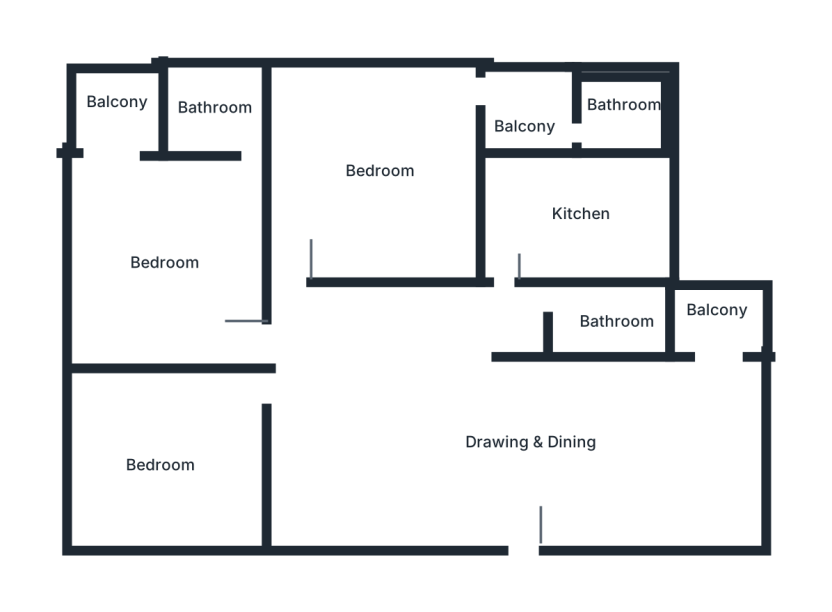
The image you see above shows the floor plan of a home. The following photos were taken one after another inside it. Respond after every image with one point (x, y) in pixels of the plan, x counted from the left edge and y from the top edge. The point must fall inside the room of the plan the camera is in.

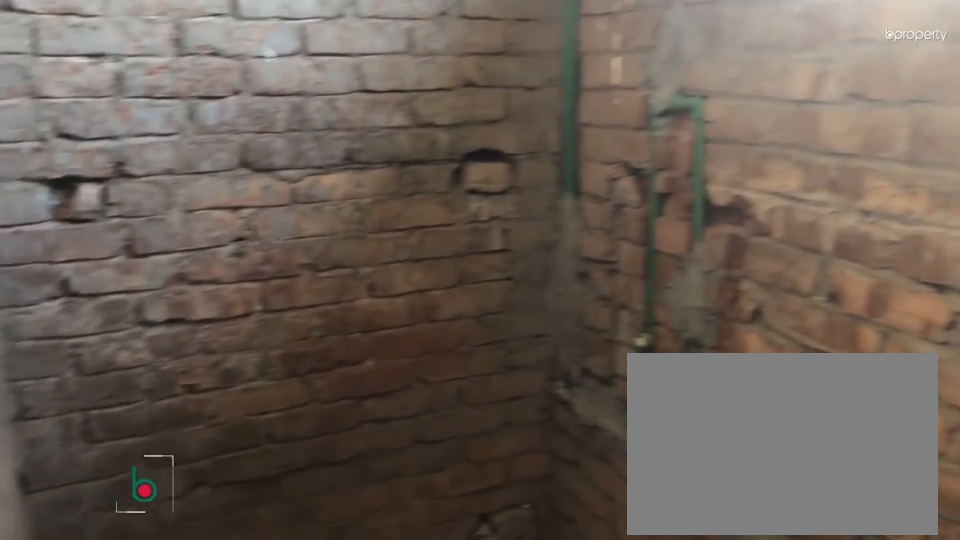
(209, 109)
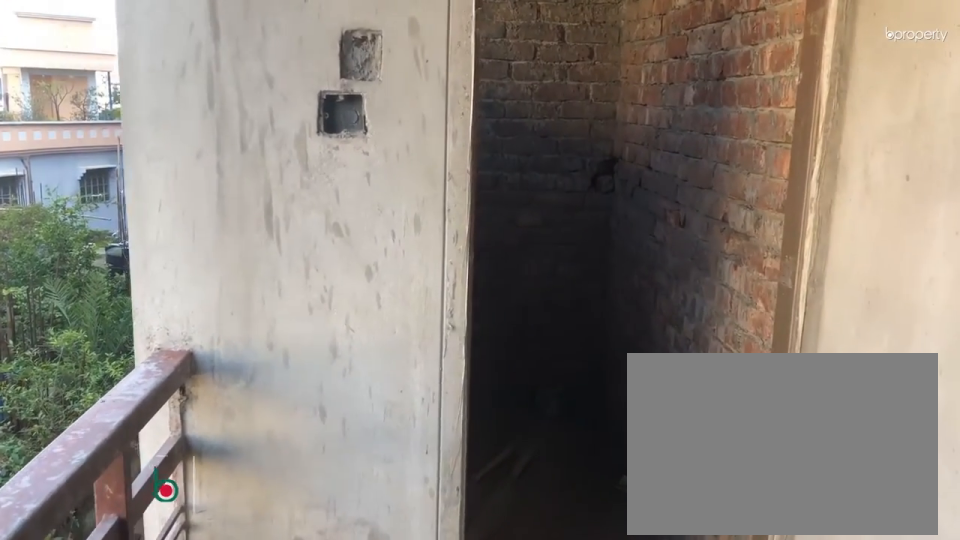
(526, 107)
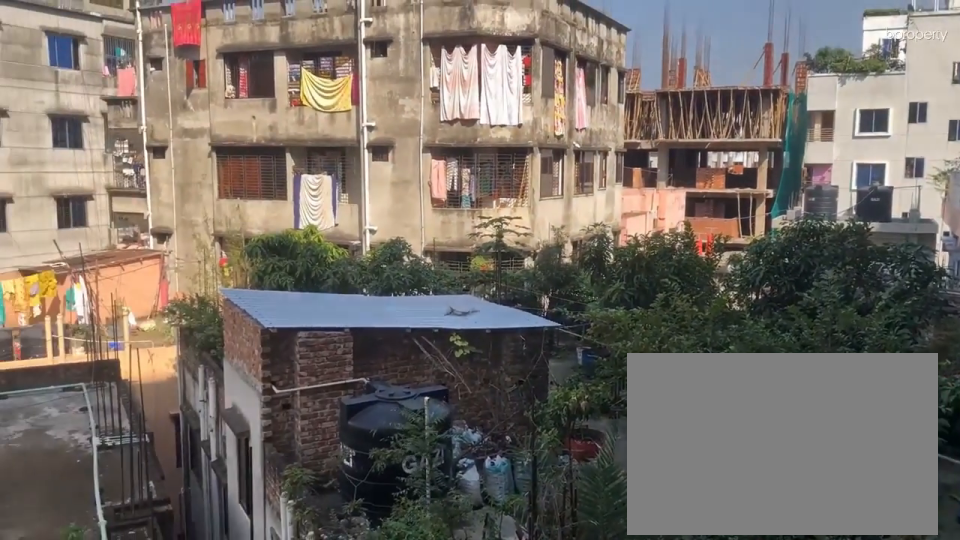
(526, 107)
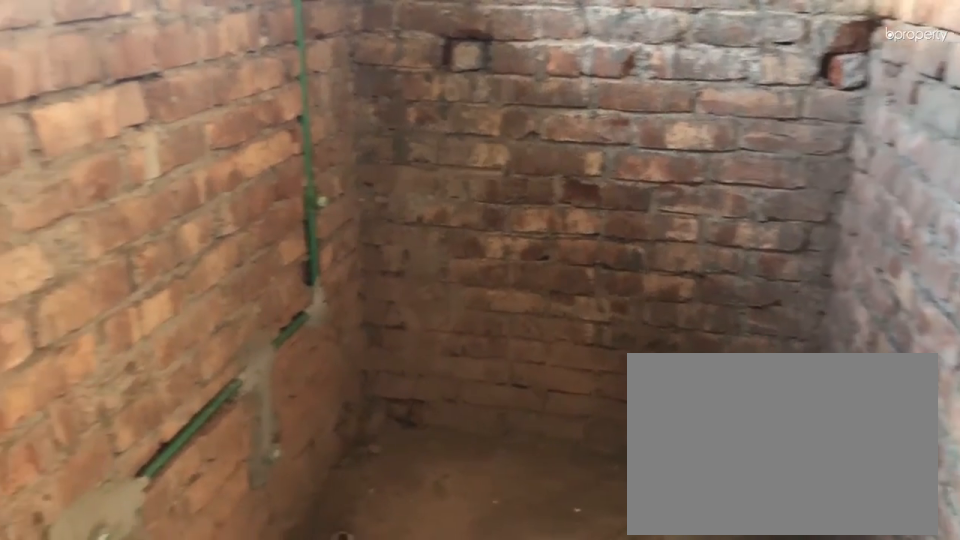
(621, 111)
